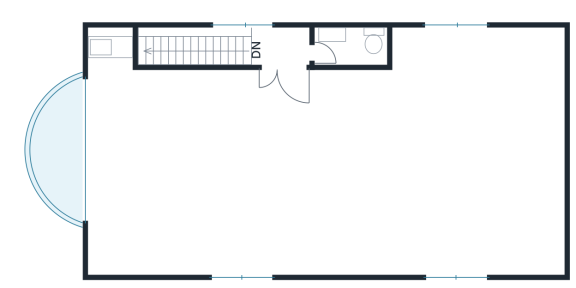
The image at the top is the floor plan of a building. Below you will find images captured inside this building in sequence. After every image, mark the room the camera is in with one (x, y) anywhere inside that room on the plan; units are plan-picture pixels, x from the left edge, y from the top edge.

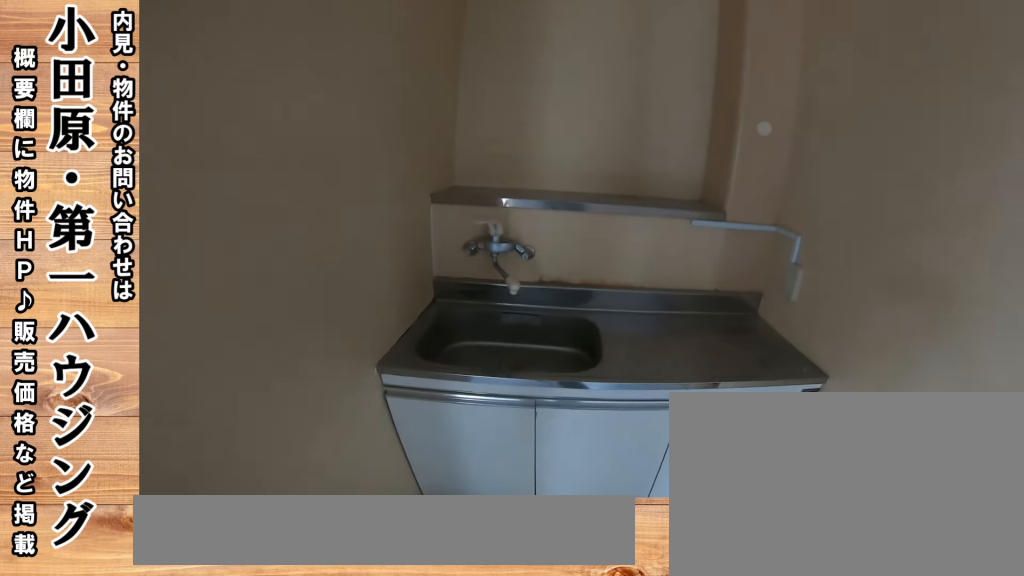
(119, 65)
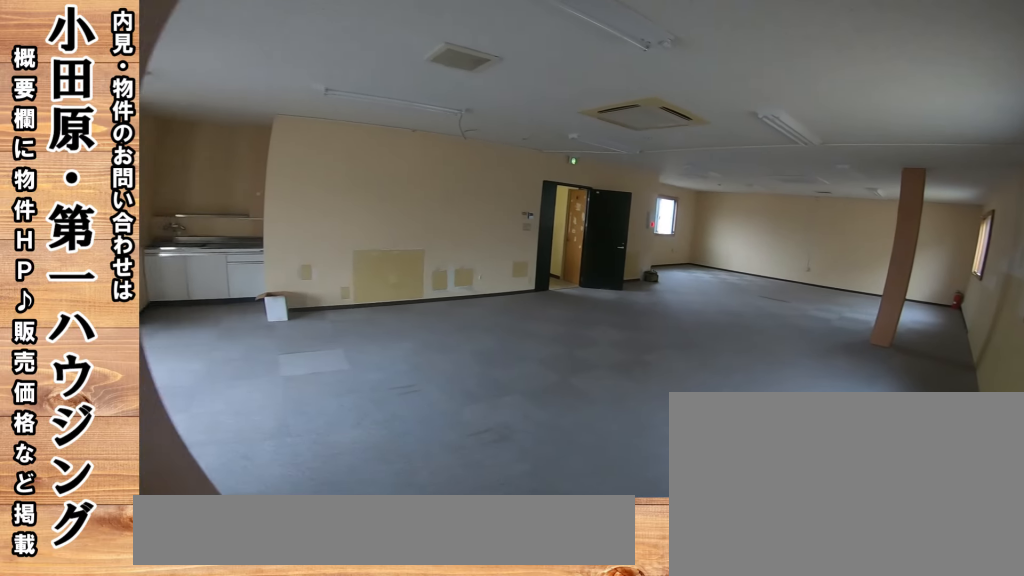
(323, 161)
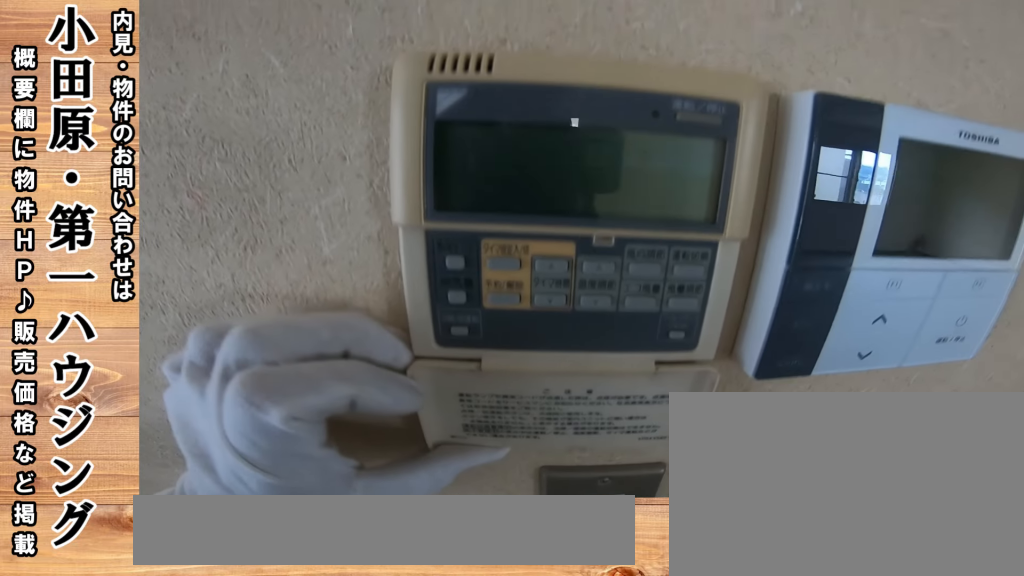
(323, 161)
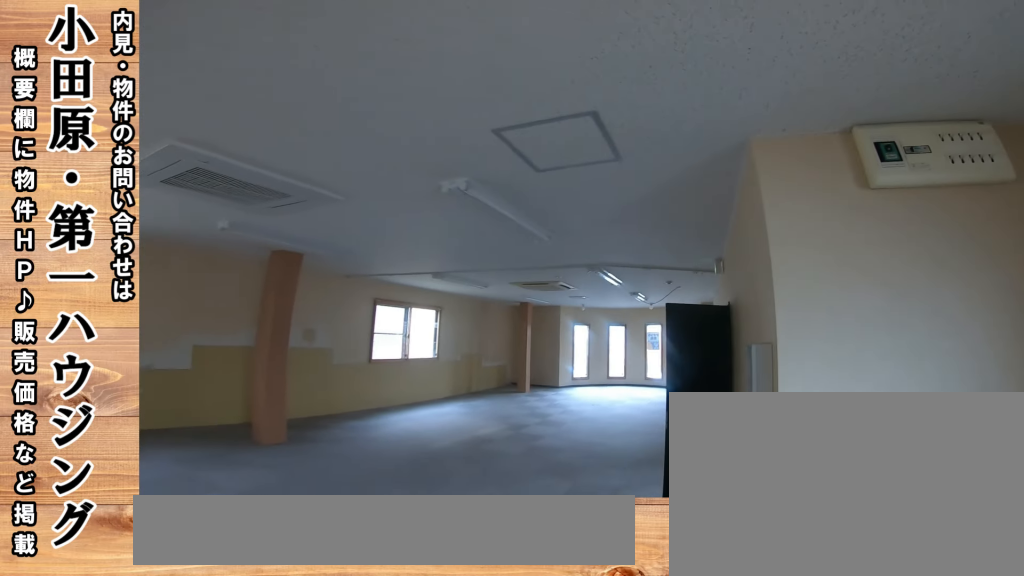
(325, 174)
